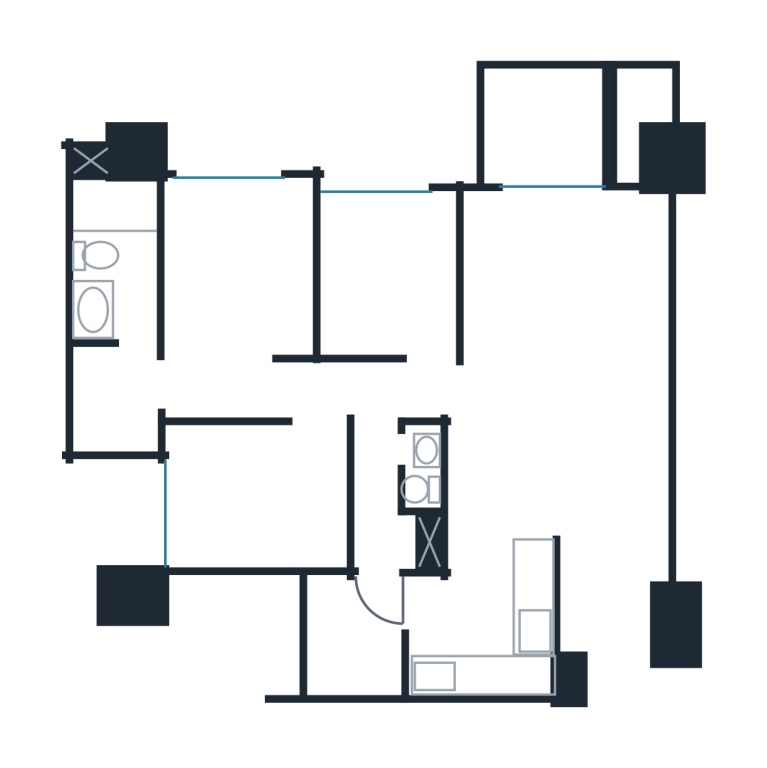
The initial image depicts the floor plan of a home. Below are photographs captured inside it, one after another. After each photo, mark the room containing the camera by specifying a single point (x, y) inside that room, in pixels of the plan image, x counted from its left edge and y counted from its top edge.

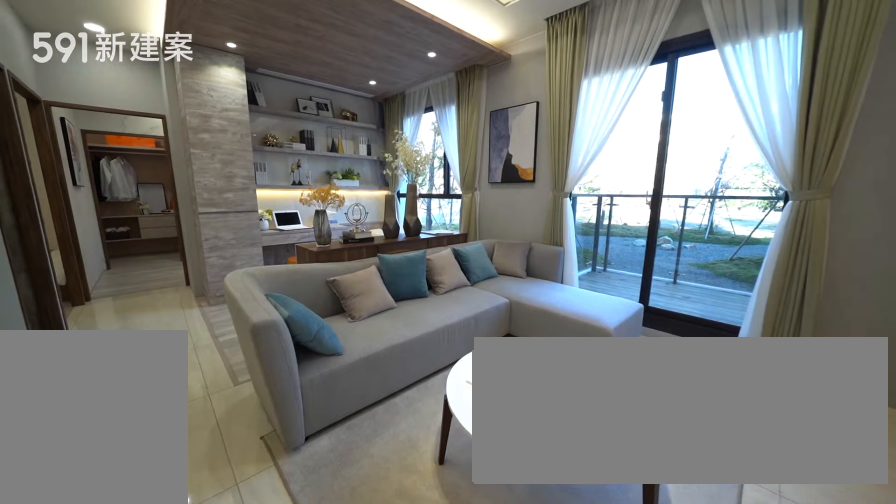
(617, 594)
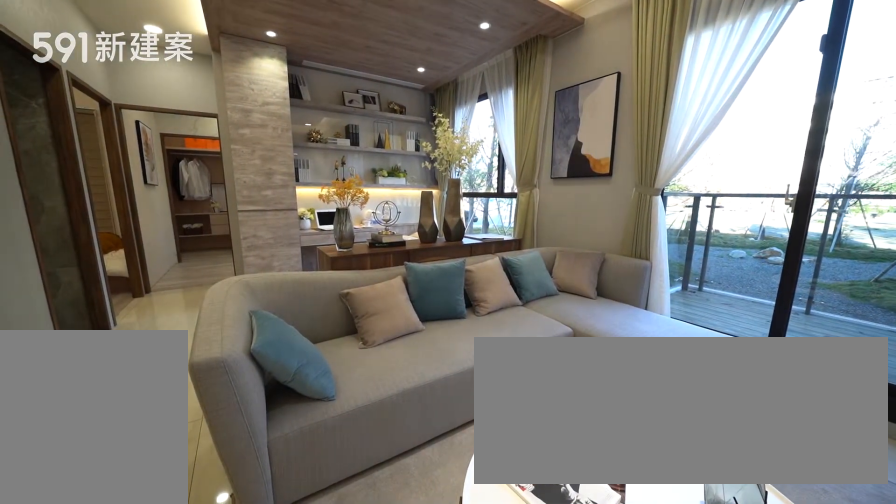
(571, 278)
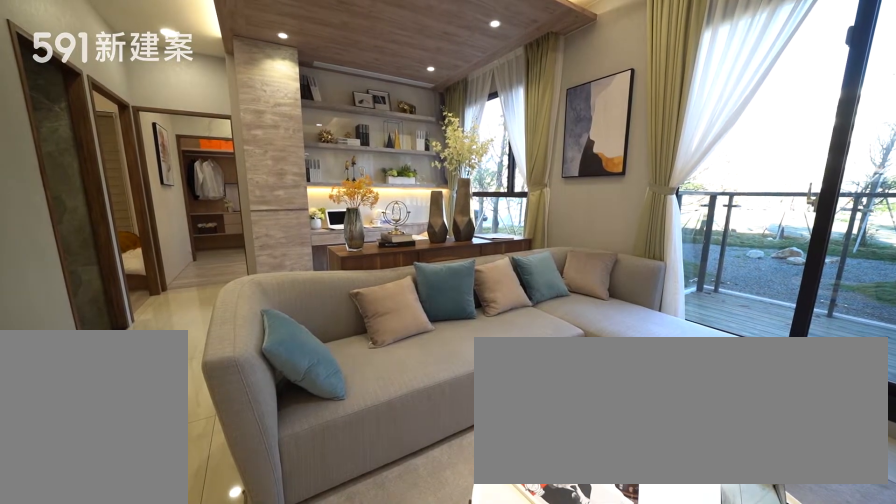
(571, 278)
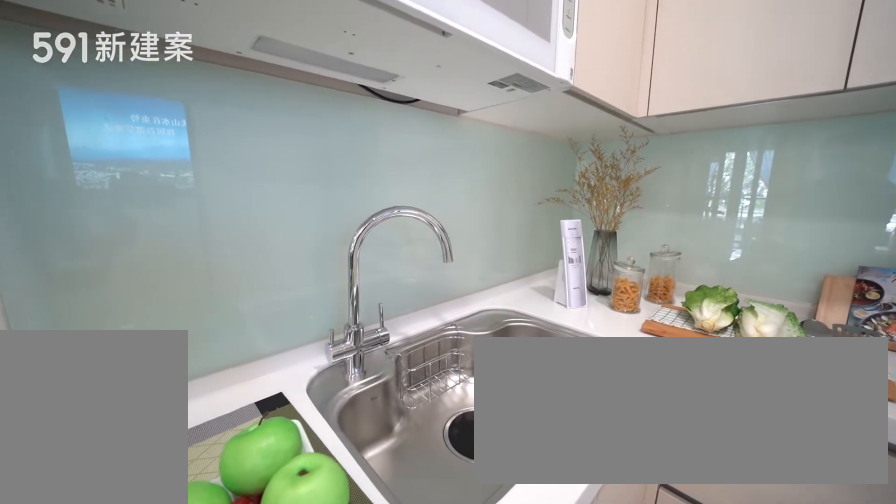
(485, 634)
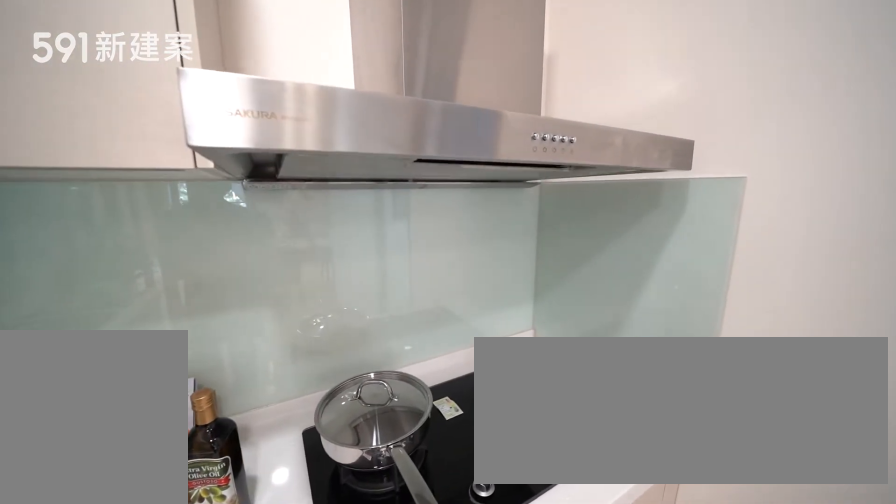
(485, 634)
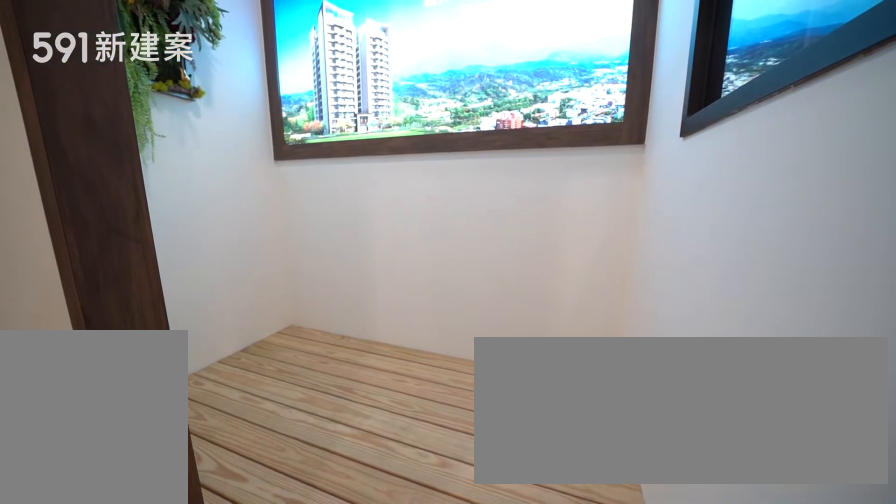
(353, 633)
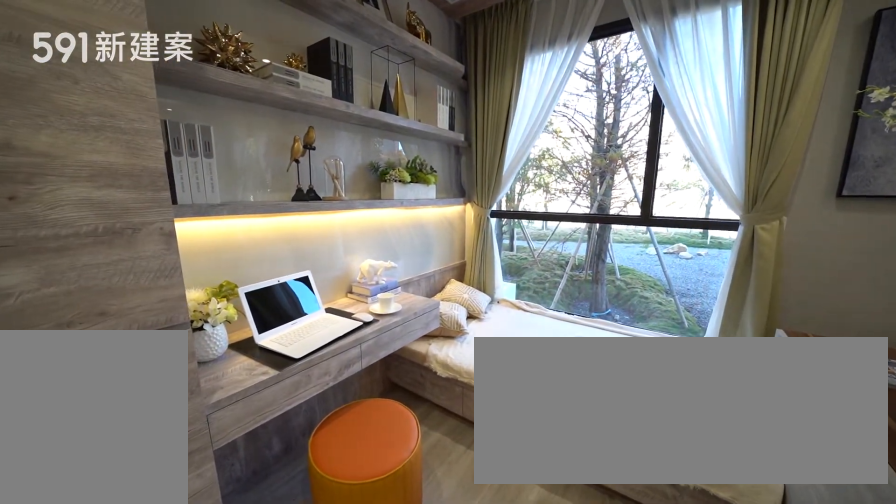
(389, 272)
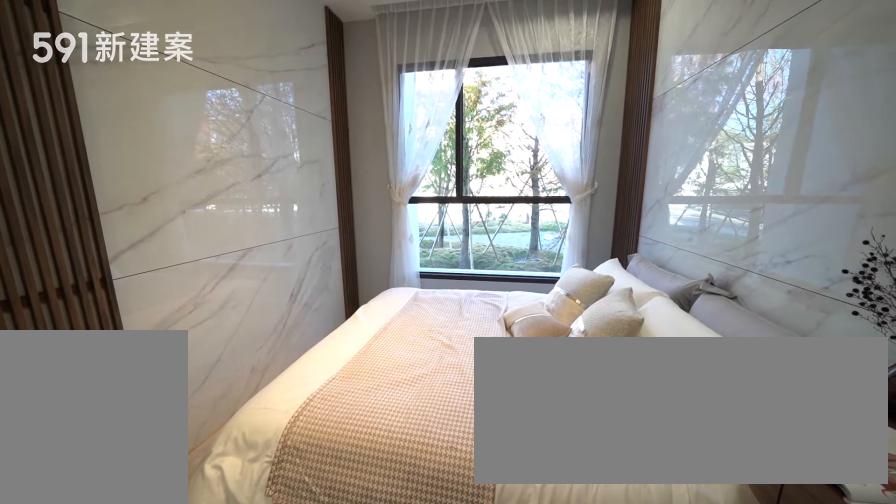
(242, 290)
